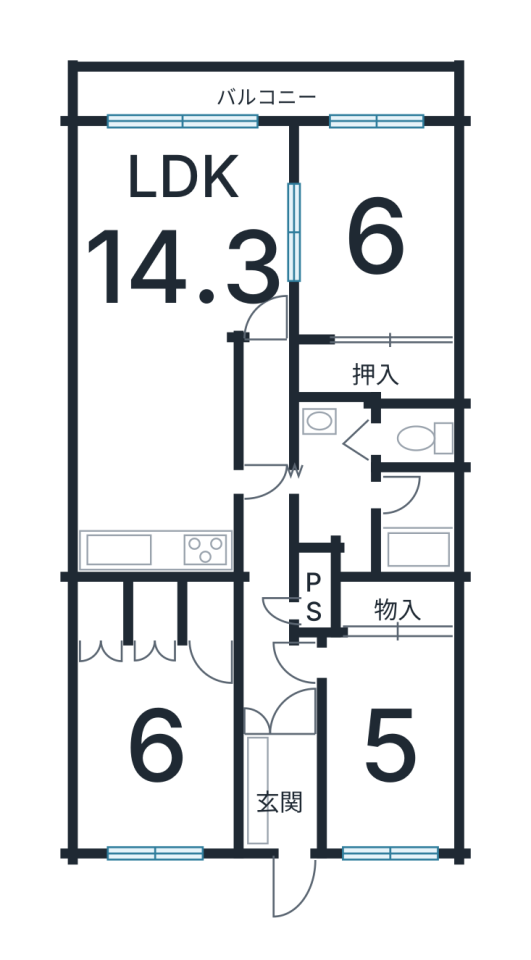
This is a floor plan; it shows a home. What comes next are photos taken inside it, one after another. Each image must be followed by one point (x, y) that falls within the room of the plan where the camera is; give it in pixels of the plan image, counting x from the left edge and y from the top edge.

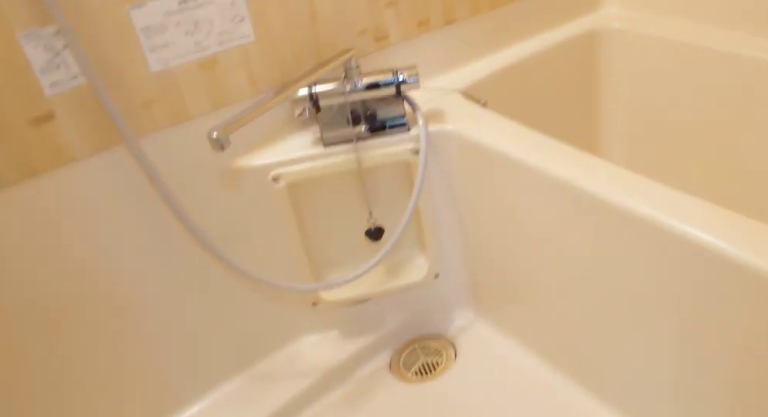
(408, 525)
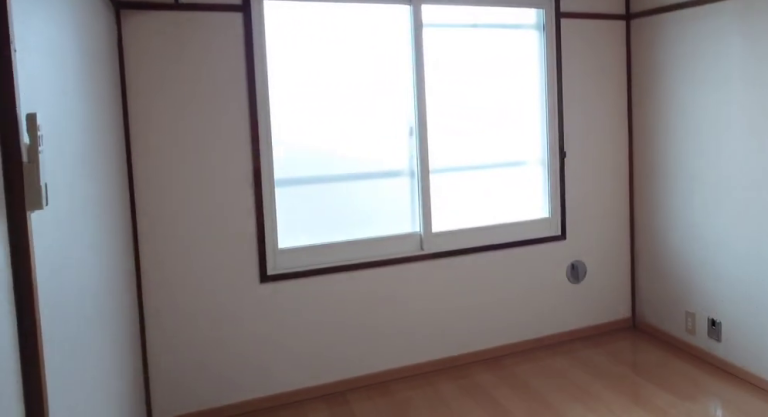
(158, 742)
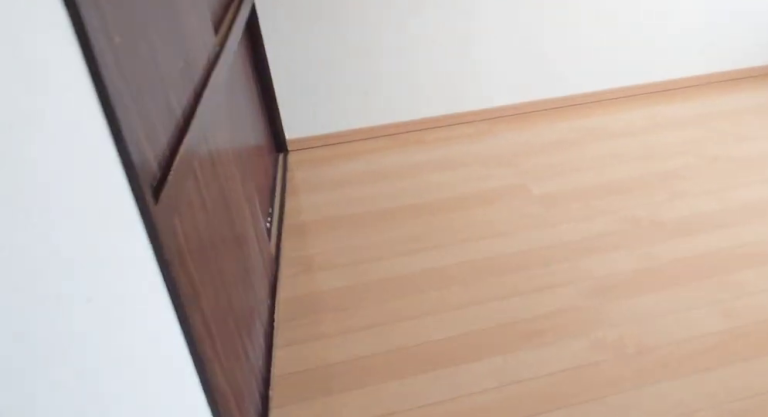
(374, 743)
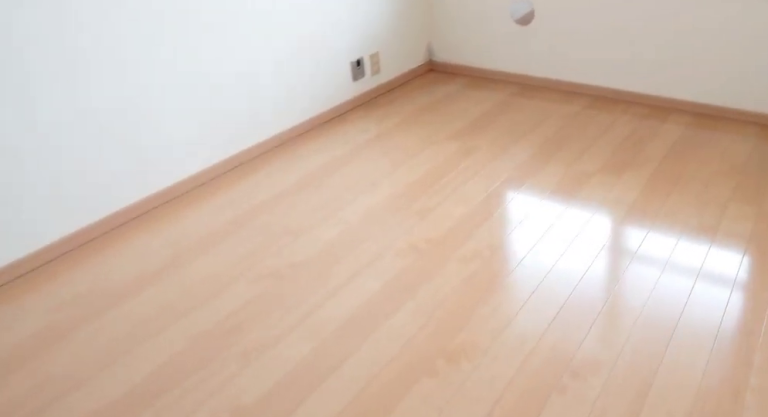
(374, 743)
